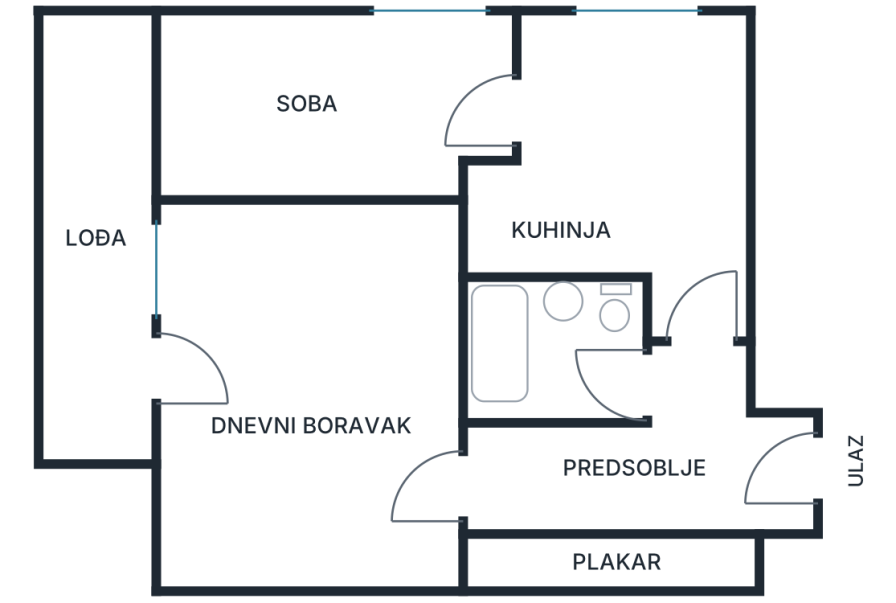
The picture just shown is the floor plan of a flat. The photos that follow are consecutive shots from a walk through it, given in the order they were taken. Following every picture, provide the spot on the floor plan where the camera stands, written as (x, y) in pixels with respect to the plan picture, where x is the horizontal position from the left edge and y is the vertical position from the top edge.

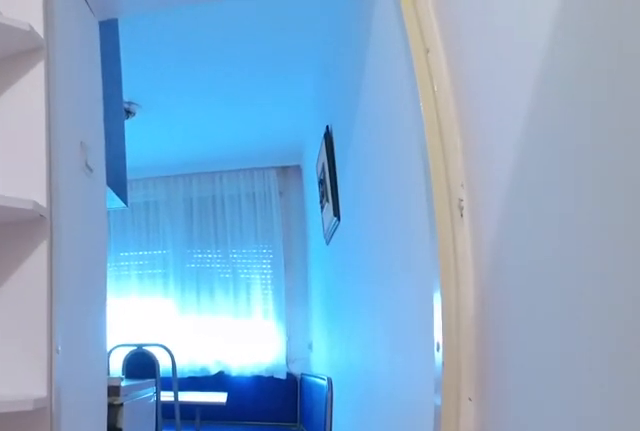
(690, 443)
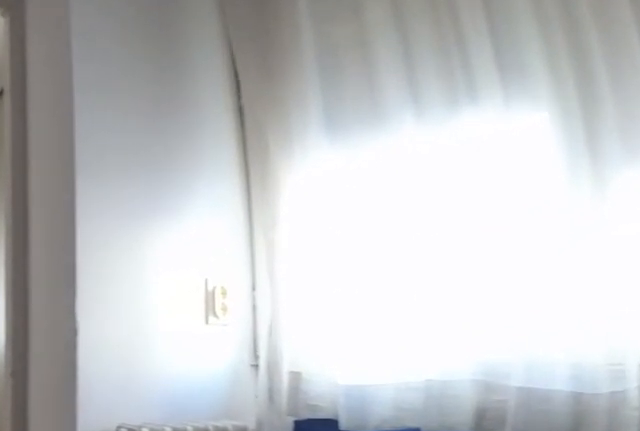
(709, 127)
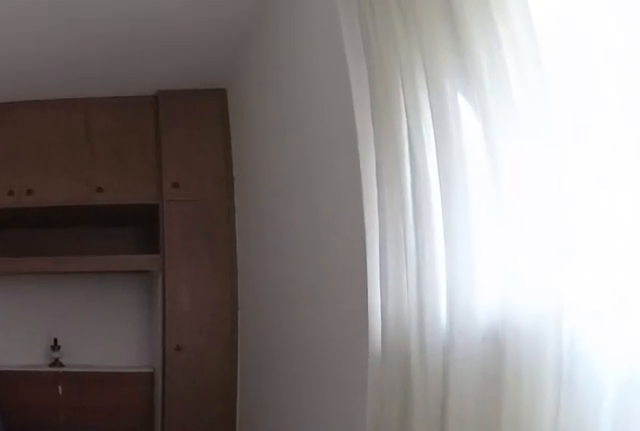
(536, 119)
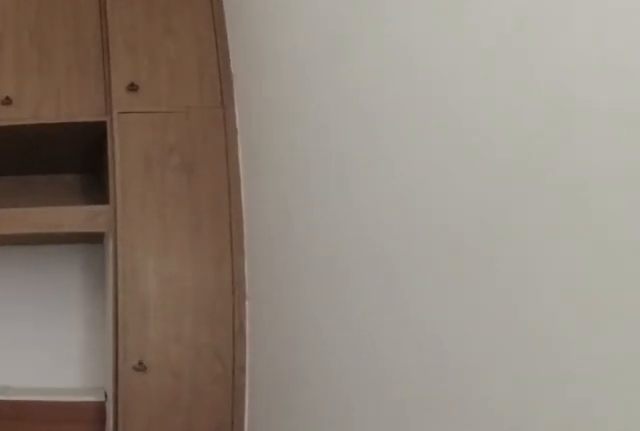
(413, 120)
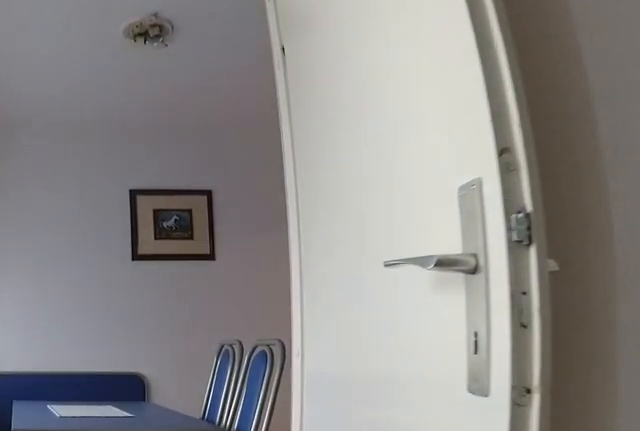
(361, 122)
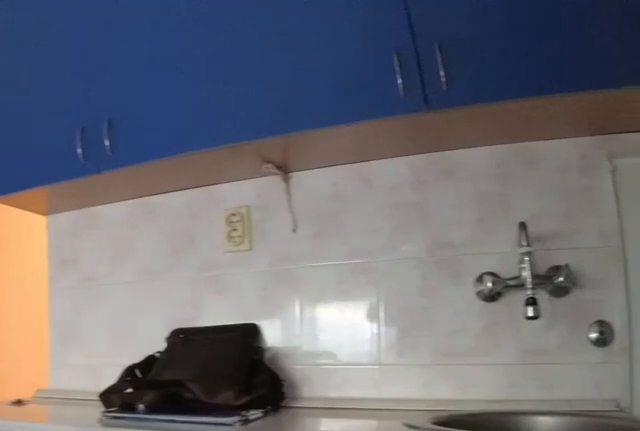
(527, 105)
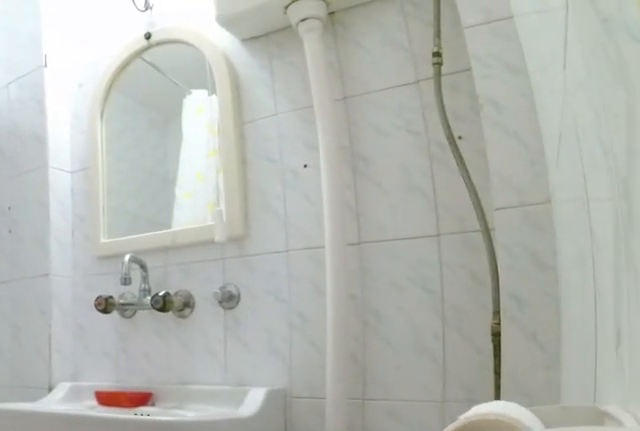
(658, 377)
